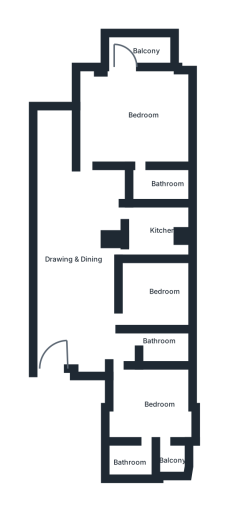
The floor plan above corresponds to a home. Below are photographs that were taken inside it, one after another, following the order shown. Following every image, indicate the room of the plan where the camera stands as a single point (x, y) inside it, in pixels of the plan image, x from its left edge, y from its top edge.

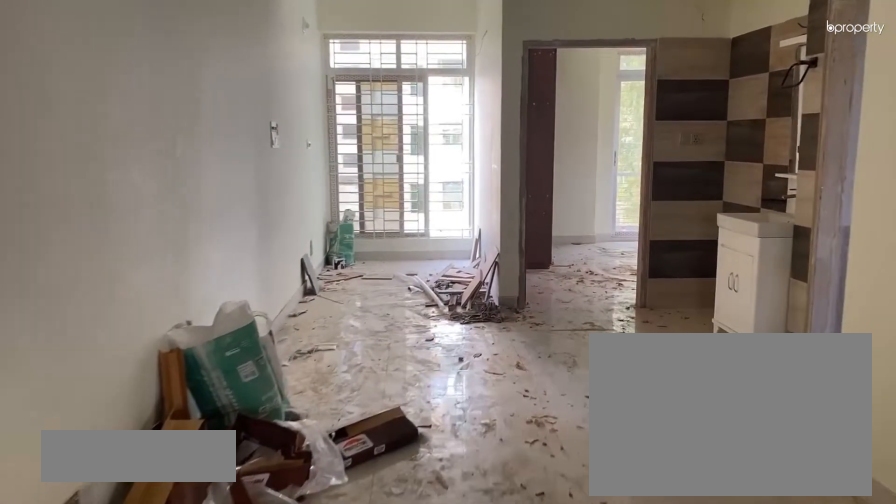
(76, 283)
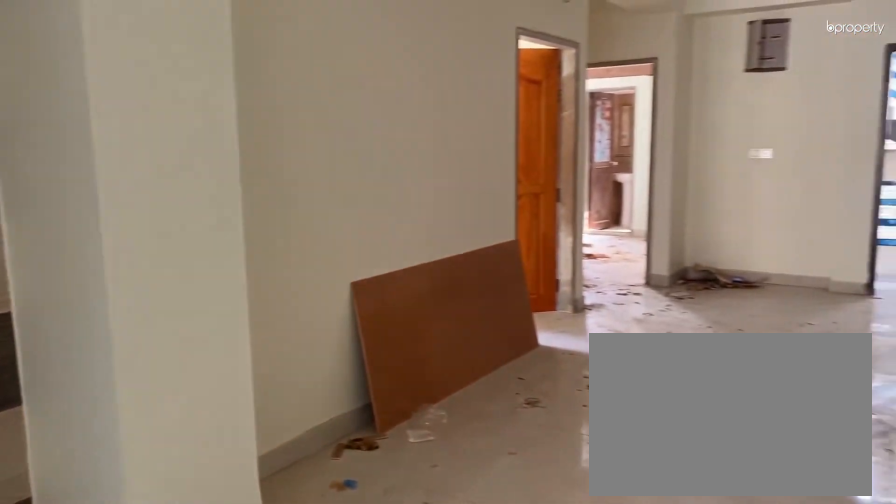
(76, 283)
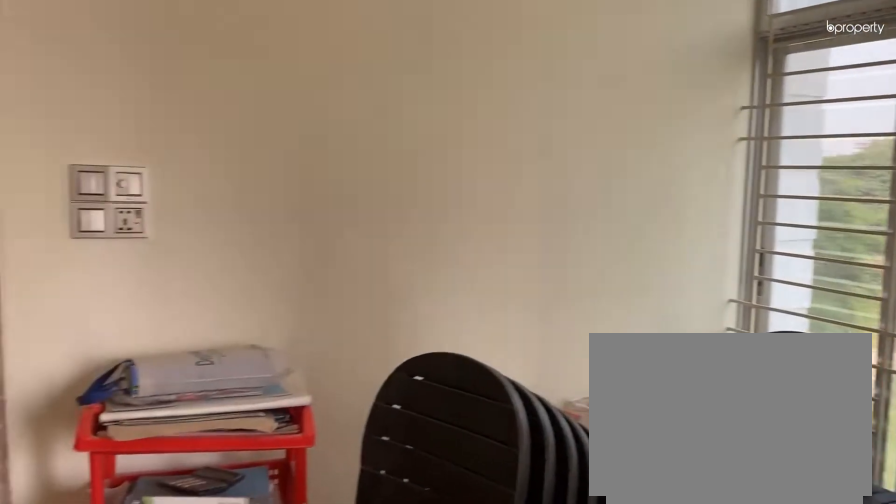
(155, 420)
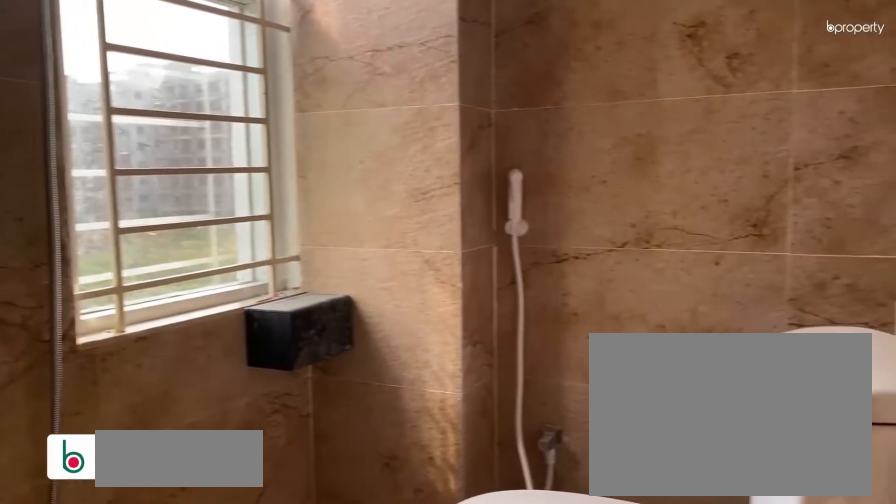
(136, 465)
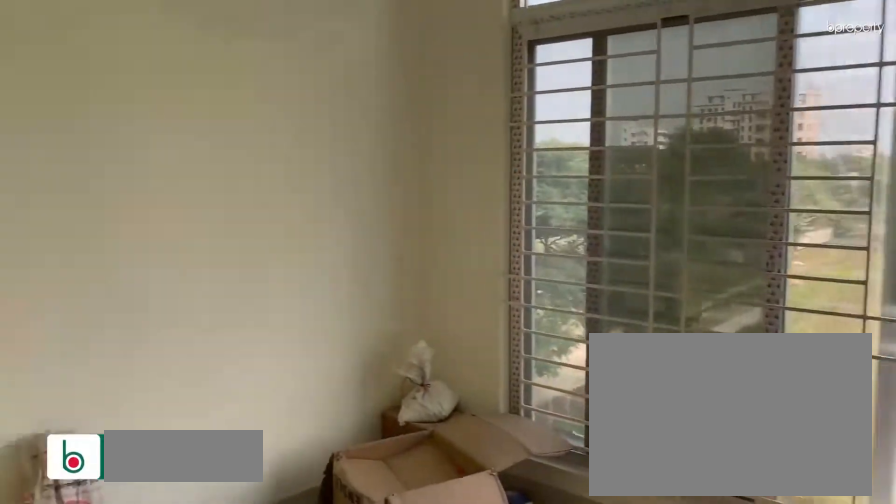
(148, 290)
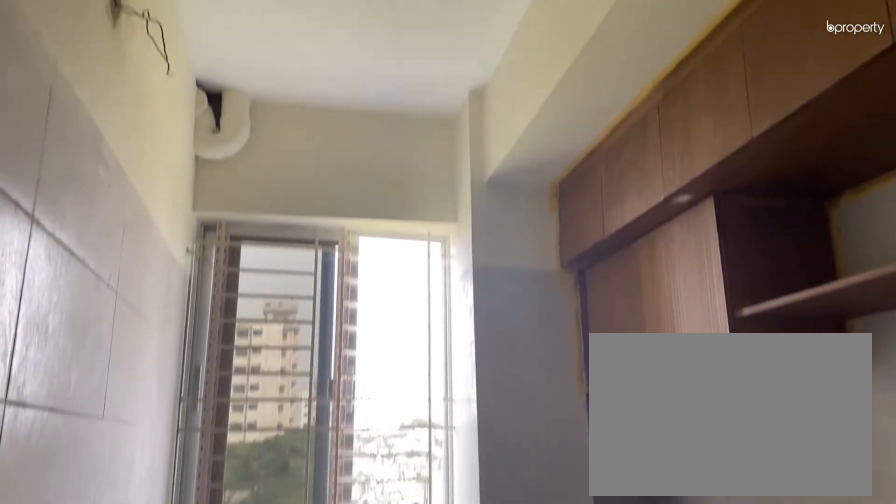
(154, 226)
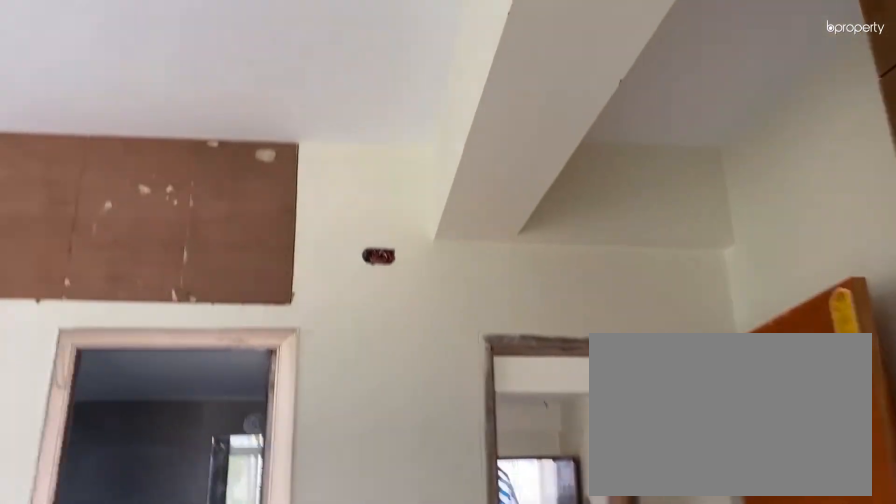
(140, 117)
